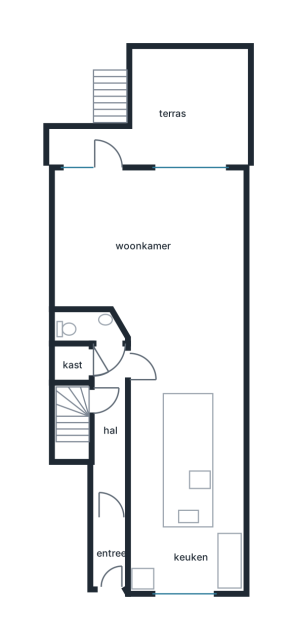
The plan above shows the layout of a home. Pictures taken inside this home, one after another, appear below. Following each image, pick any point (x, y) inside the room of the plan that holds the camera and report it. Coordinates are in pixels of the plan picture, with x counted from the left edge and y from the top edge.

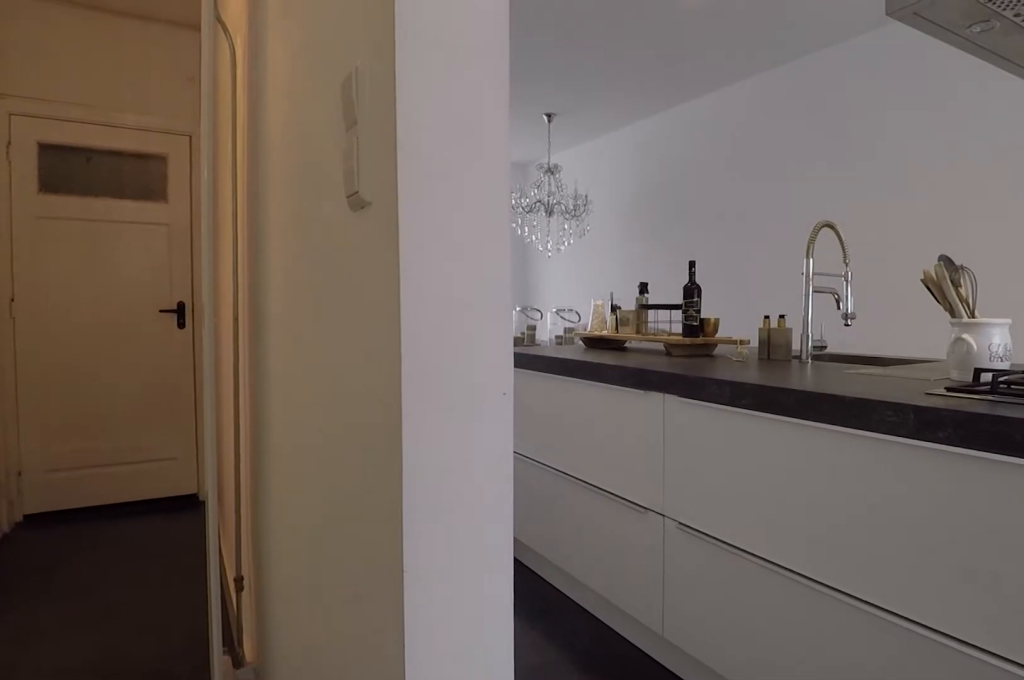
(110, 463)
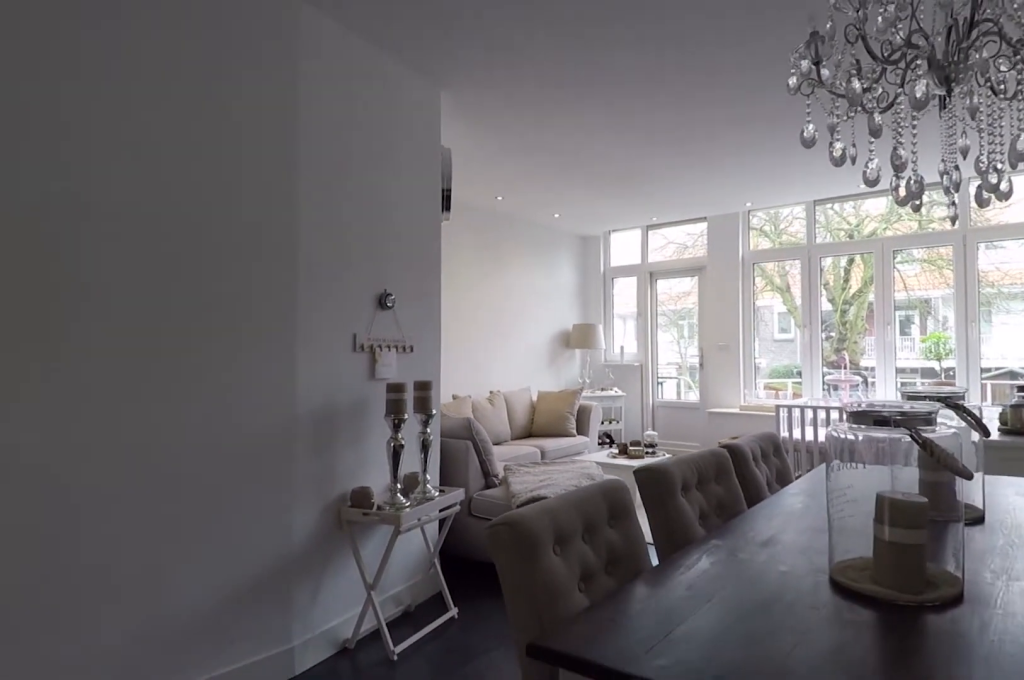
(186, 463)
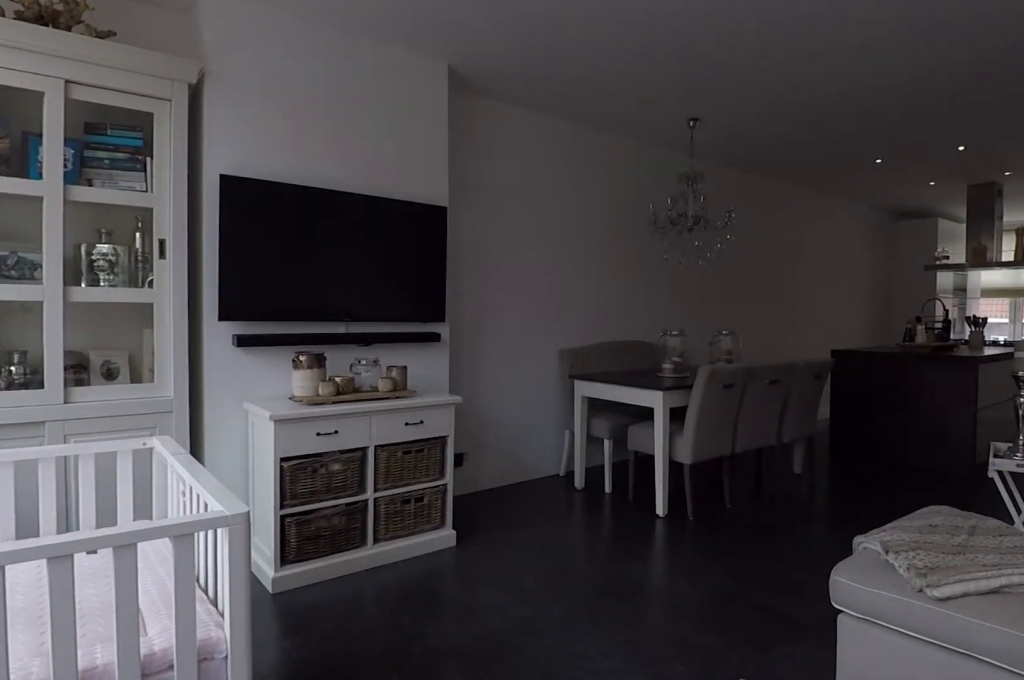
(102, 242)
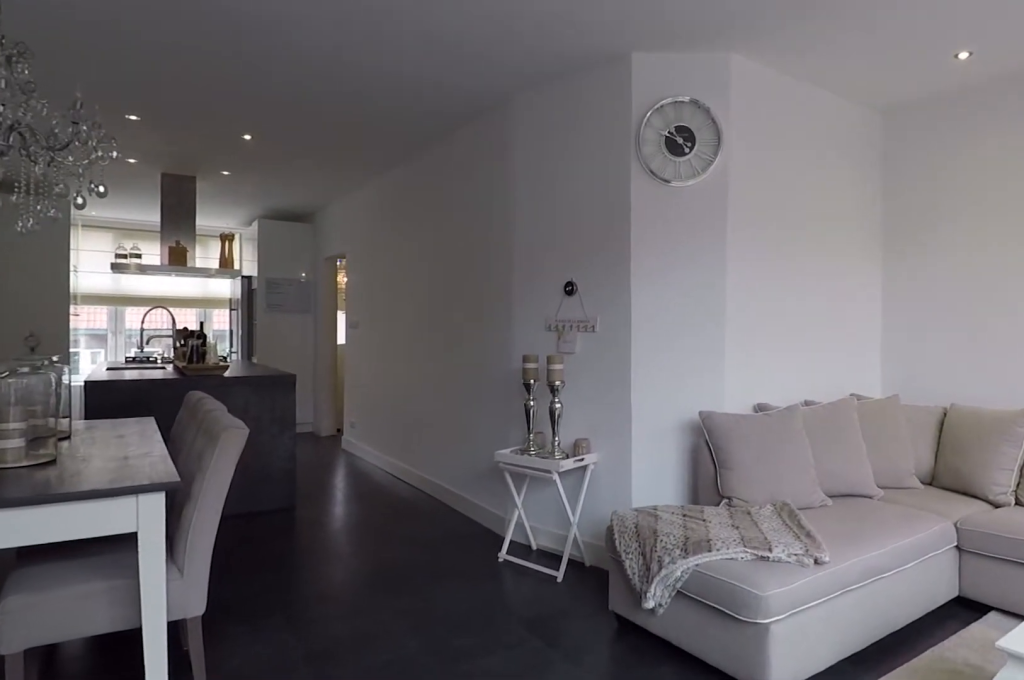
(102, 242)
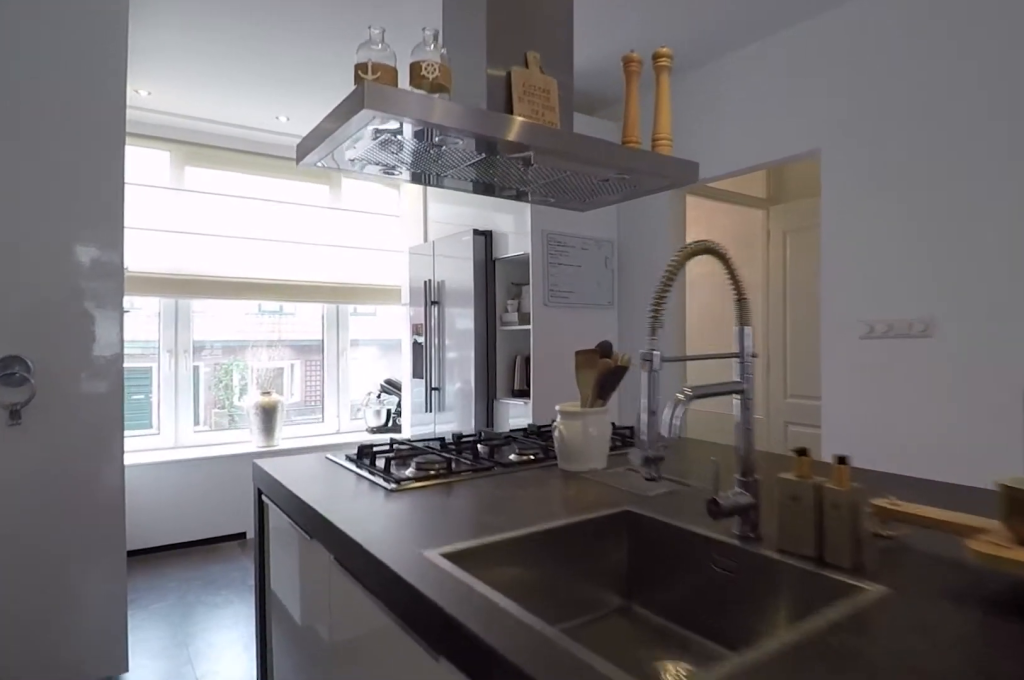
(186, 463)
